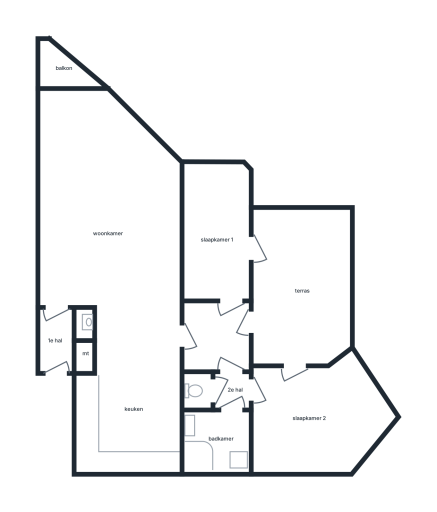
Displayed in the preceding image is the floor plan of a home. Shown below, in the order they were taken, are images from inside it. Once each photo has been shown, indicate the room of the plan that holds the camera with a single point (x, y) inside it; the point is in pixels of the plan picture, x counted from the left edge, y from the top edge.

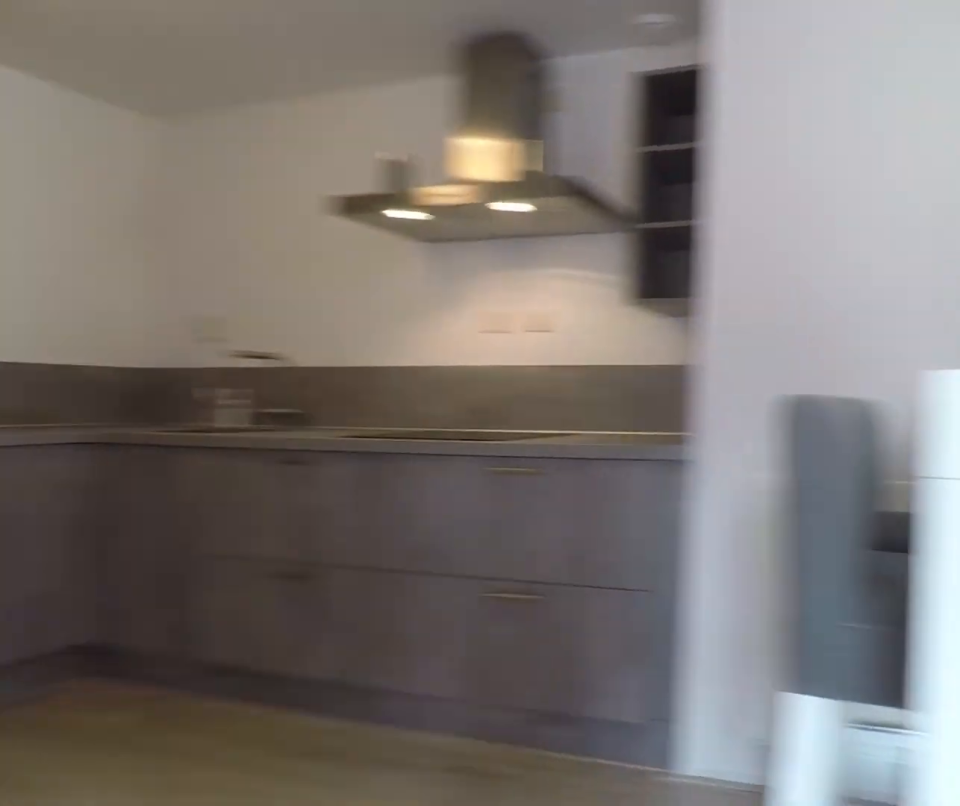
(129, 422)
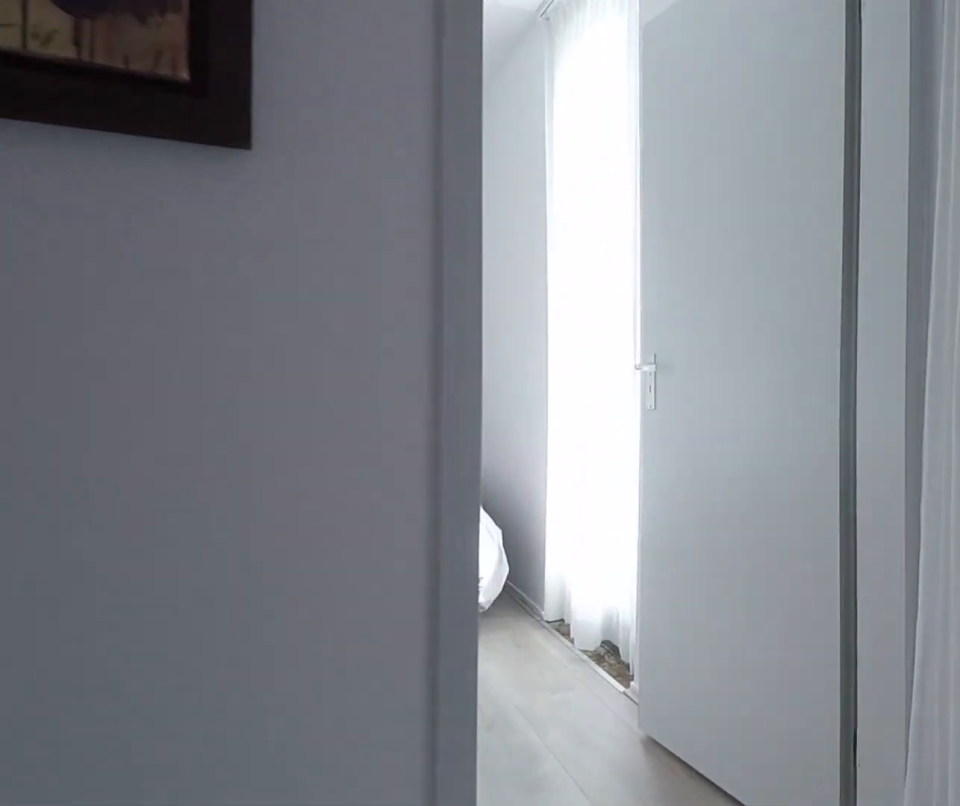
(219, 347)
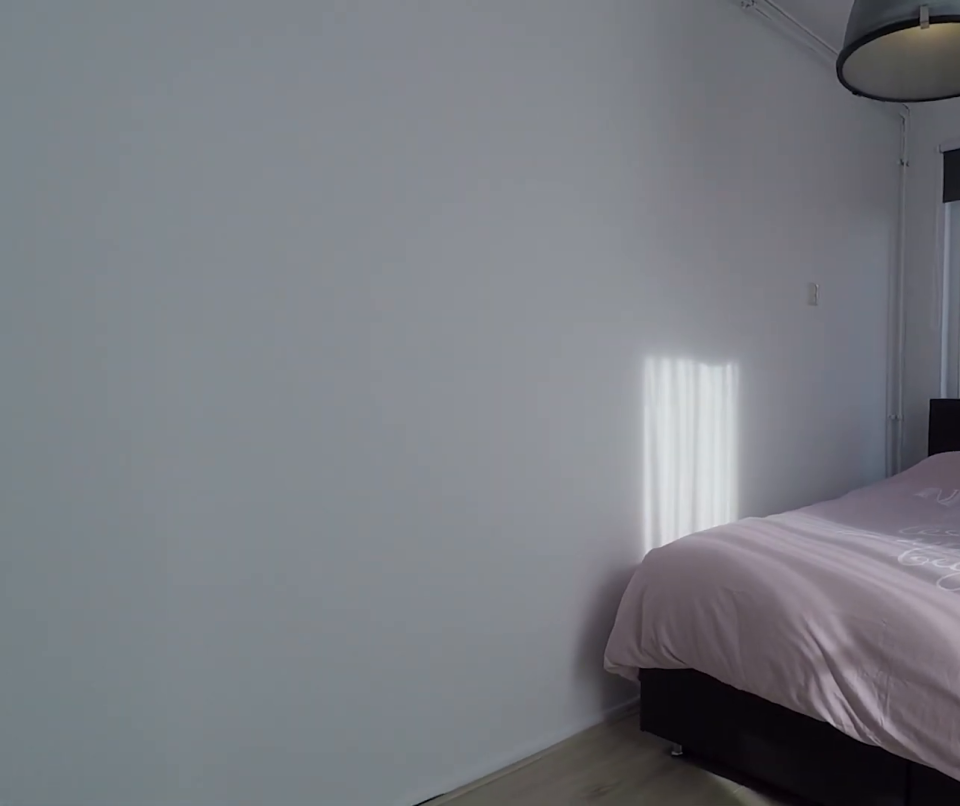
(215, 233)
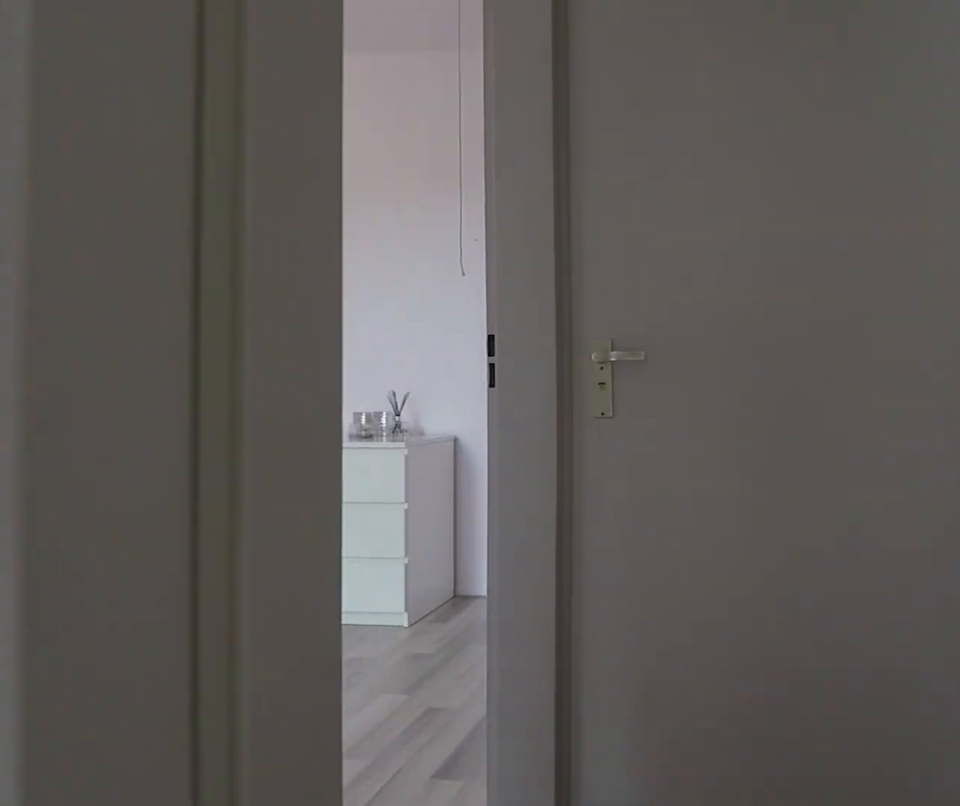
(219, 348)
